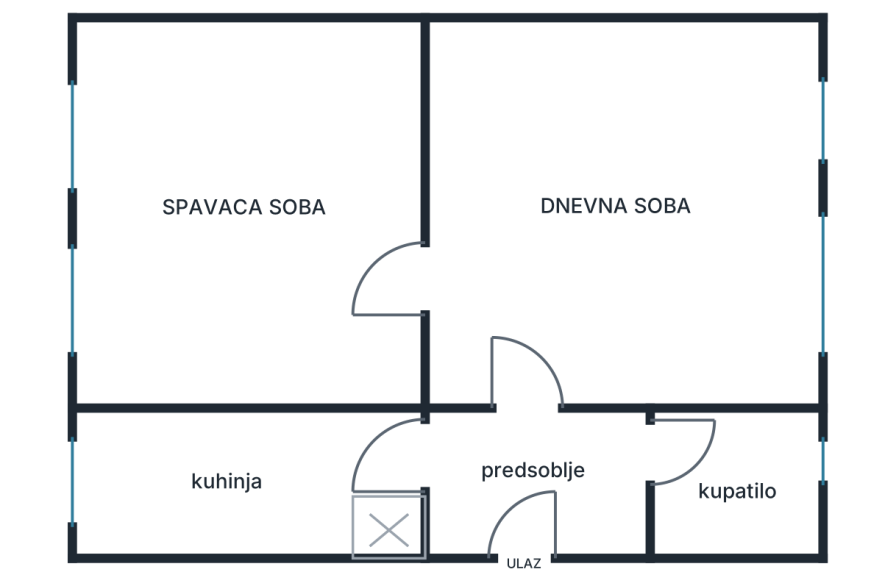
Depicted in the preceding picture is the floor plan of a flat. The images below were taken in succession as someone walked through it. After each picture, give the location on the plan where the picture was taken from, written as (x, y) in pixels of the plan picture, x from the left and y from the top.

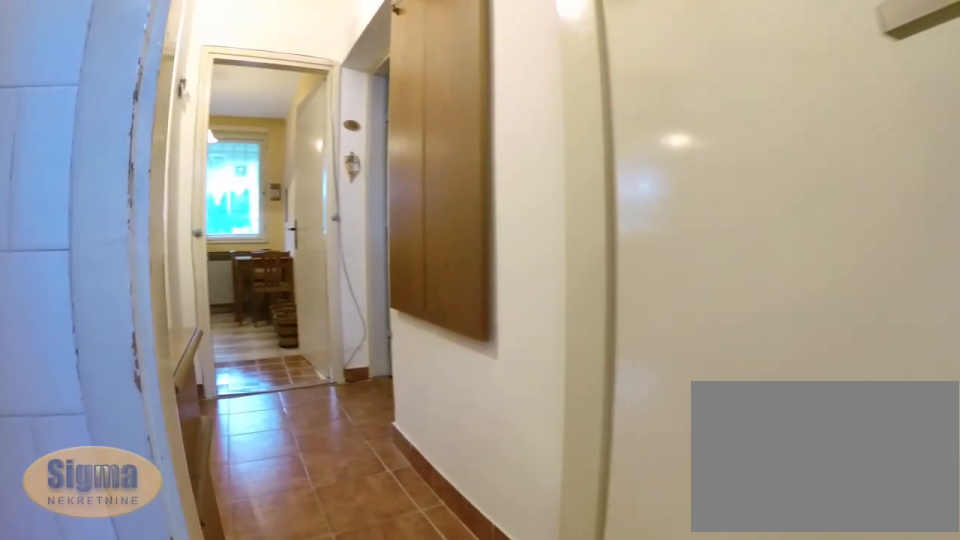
(715, 467)
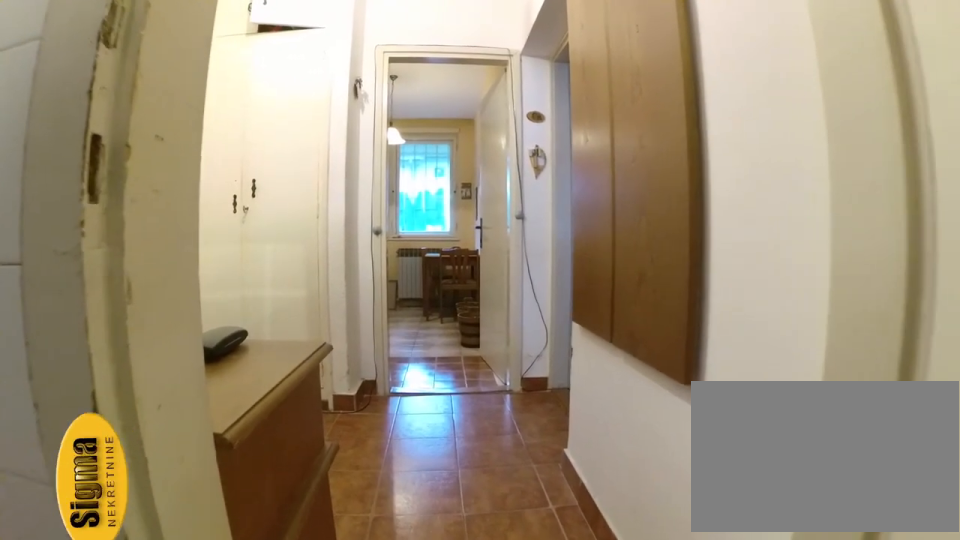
(687, 468)
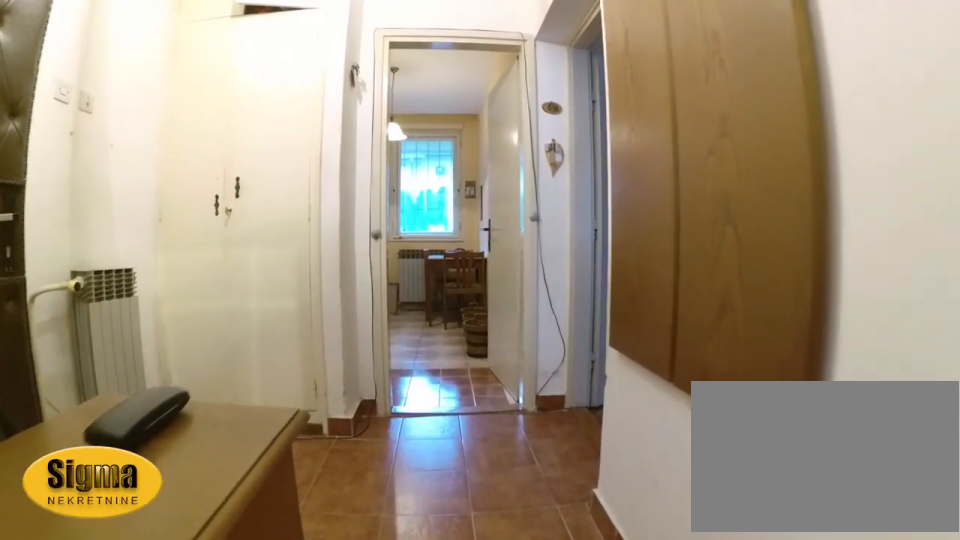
(667, 468)
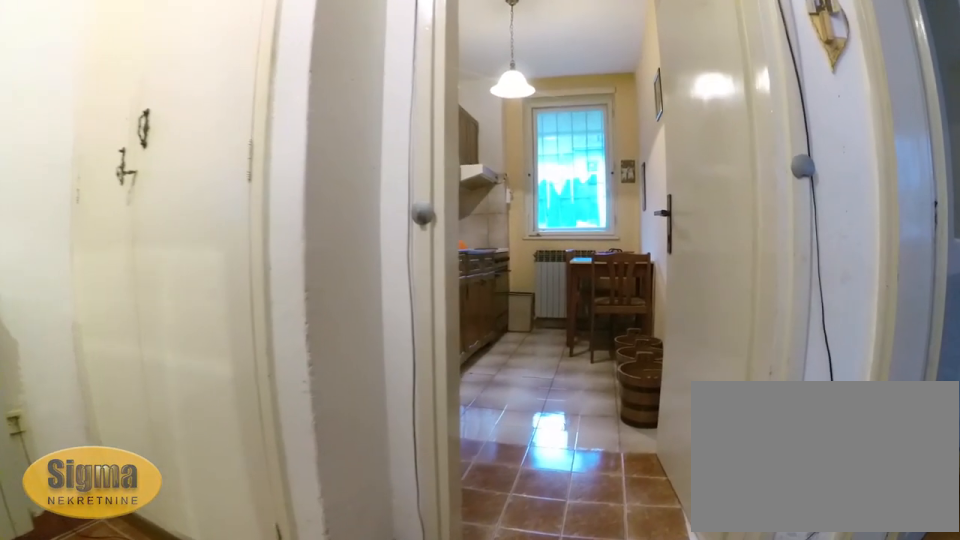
(563, 469)
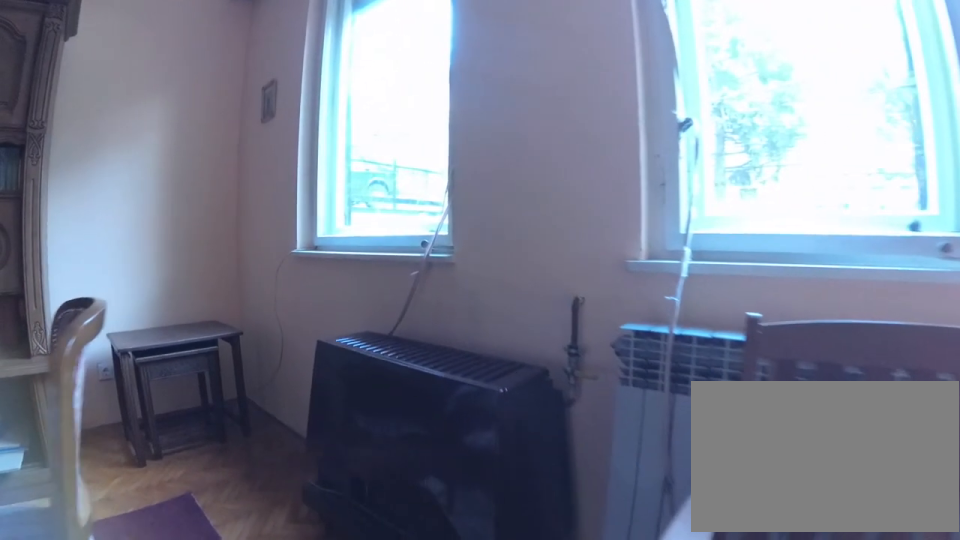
(697, 309)
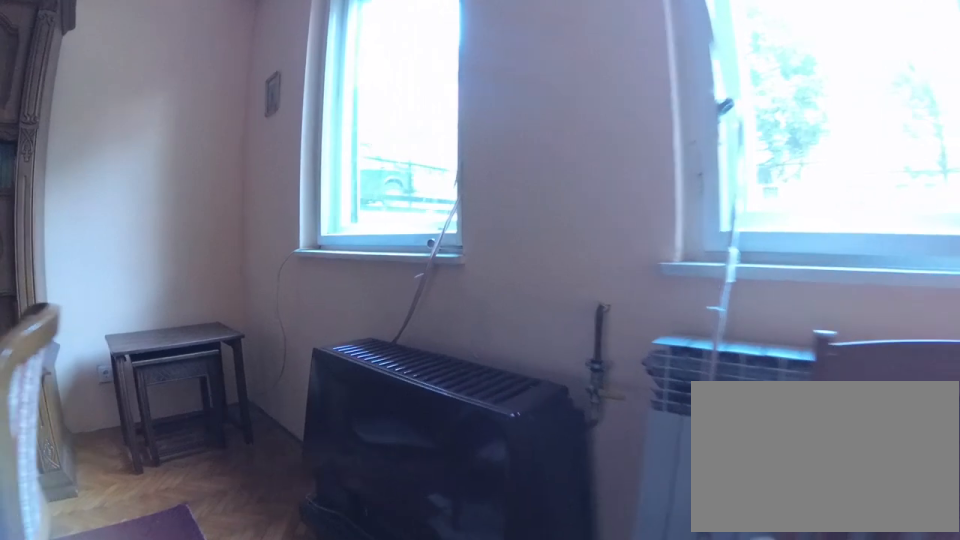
(705, 306)
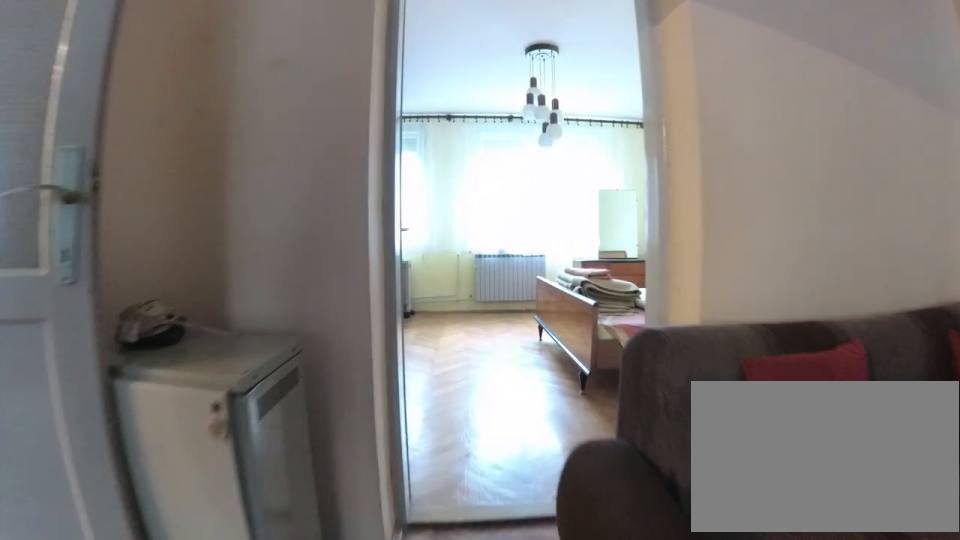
(581, 296)
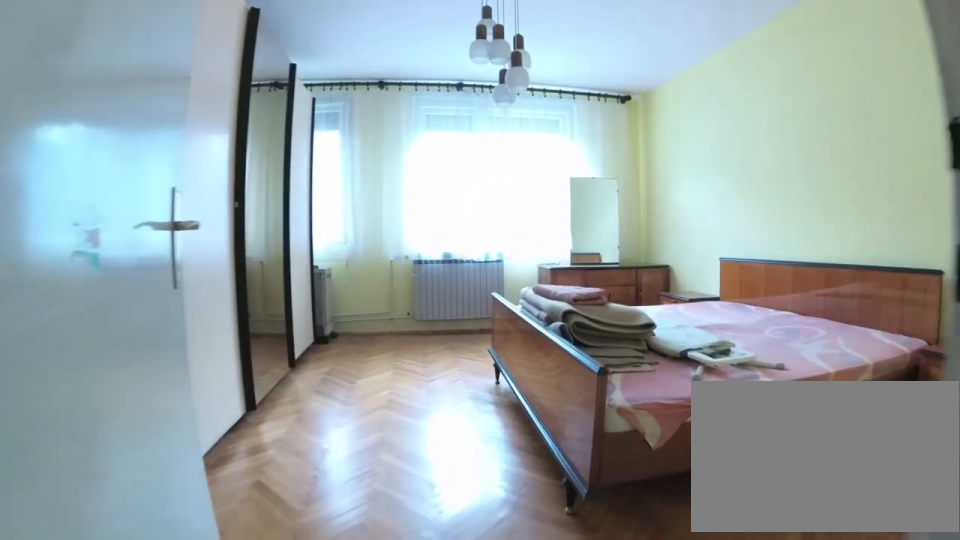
(465, 295)
